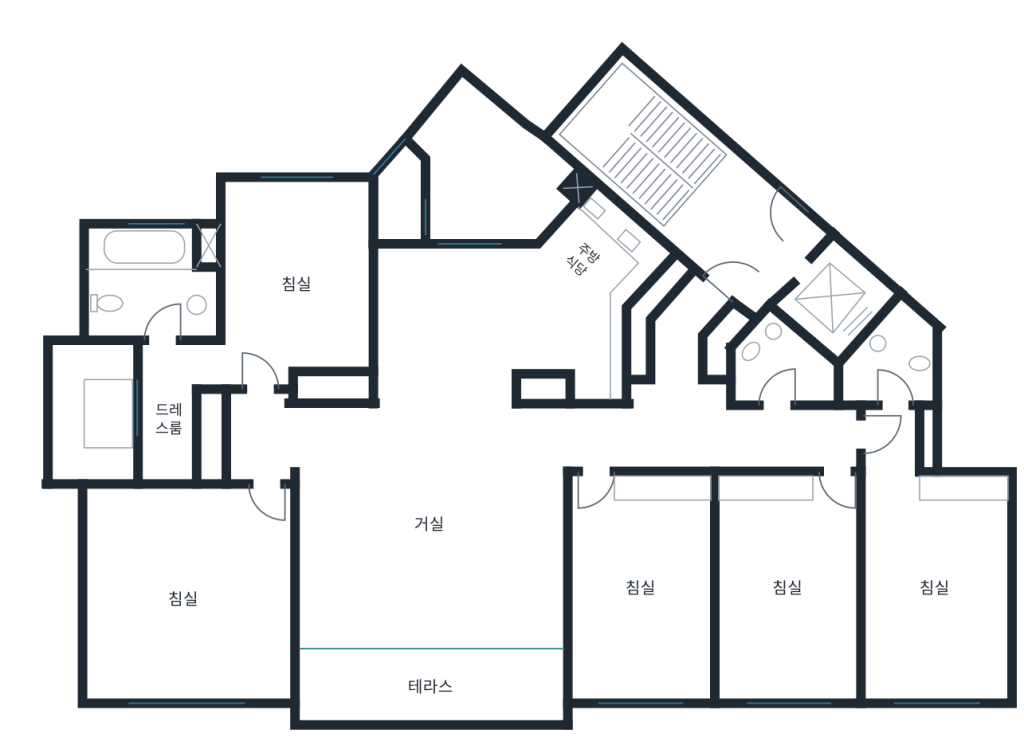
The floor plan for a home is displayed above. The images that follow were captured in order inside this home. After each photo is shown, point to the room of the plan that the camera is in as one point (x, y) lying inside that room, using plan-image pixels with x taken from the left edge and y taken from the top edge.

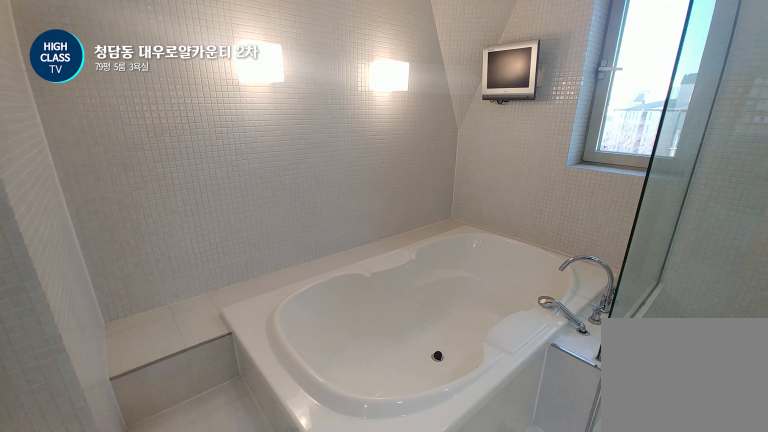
(153, 283)
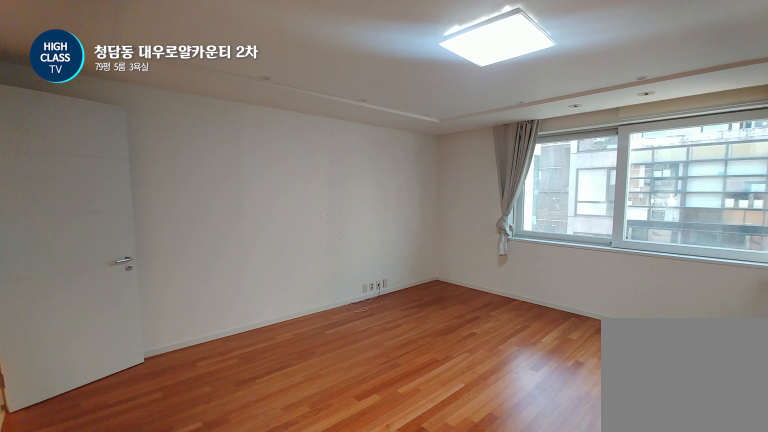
(185, 598)
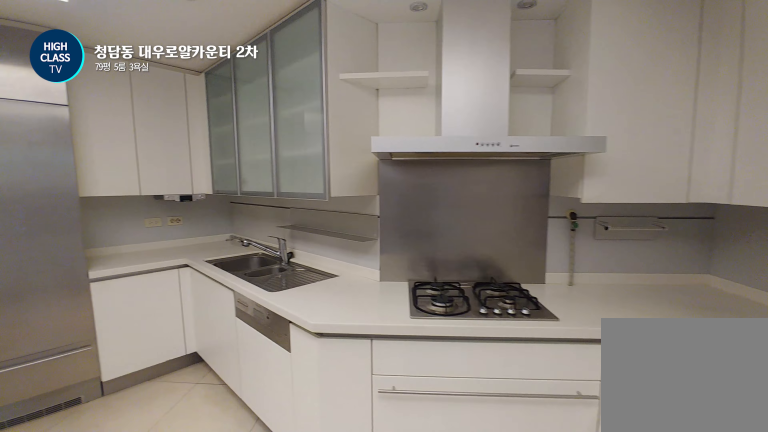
(514, 314)
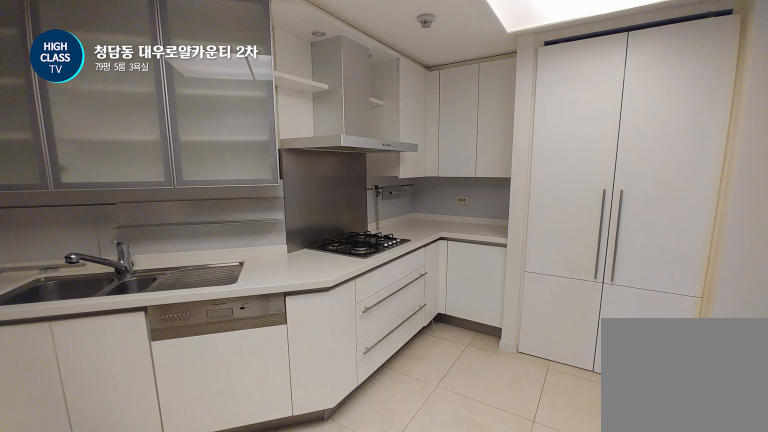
(514, 314)
